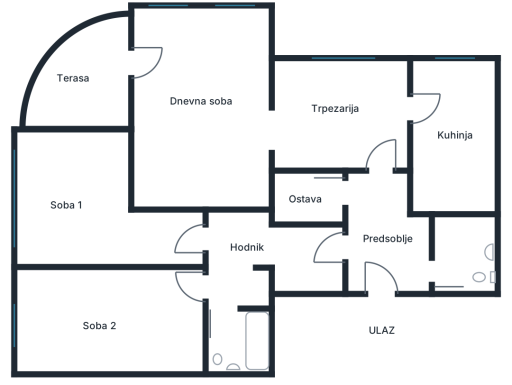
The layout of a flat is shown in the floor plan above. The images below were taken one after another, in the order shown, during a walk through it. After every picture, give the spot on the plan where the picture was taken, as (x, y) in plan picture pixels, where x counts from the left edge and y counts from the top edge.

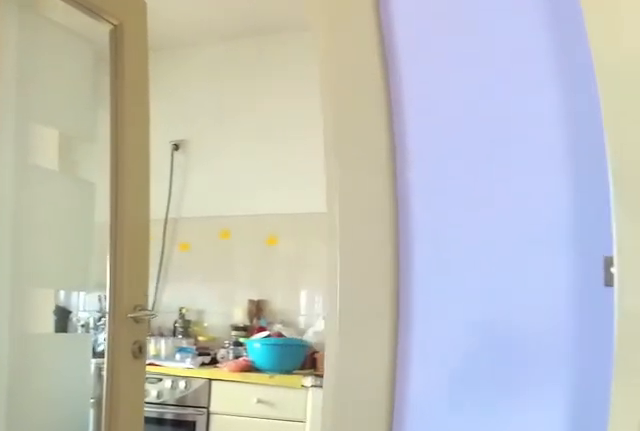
(380, 153)
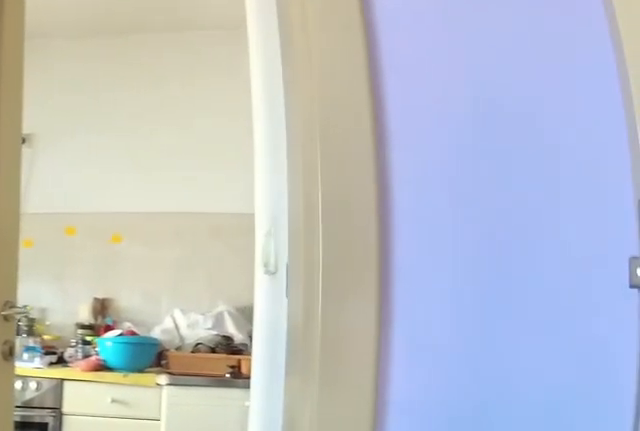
(380, 143)
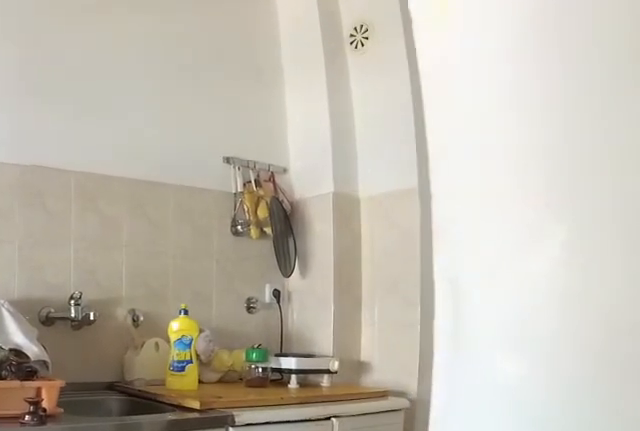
(422, 121)
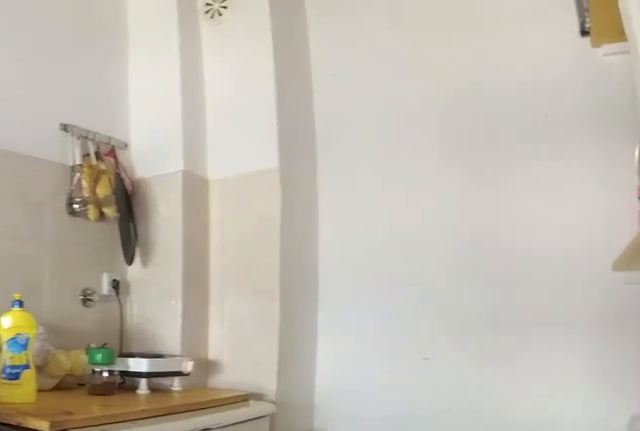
(443, 124)
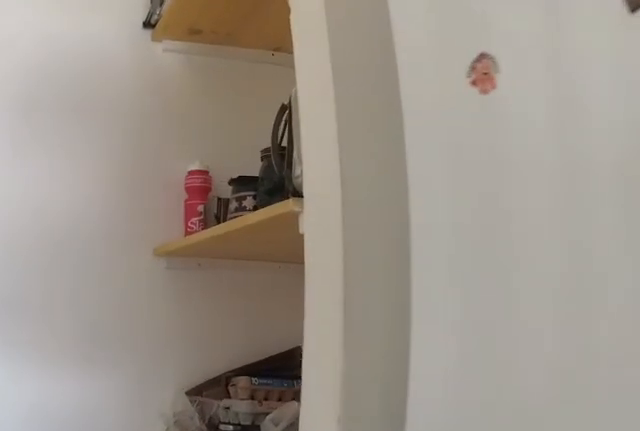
(450, 136)
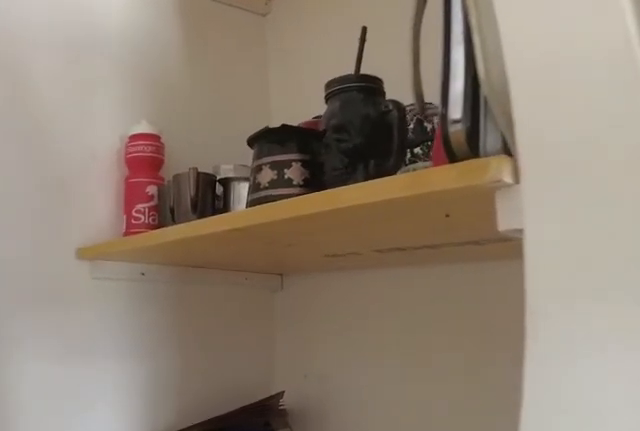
(450, 157)
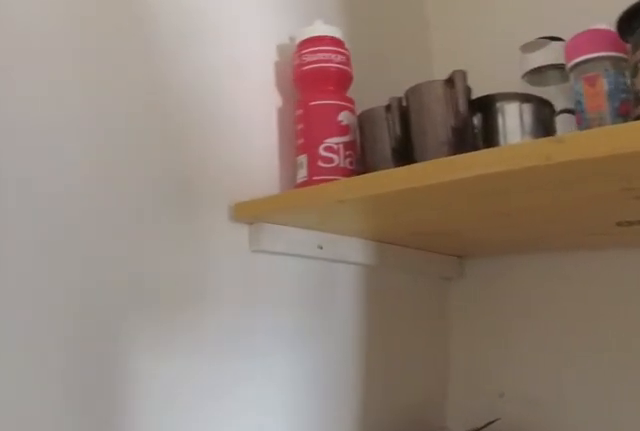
(450, 178)
